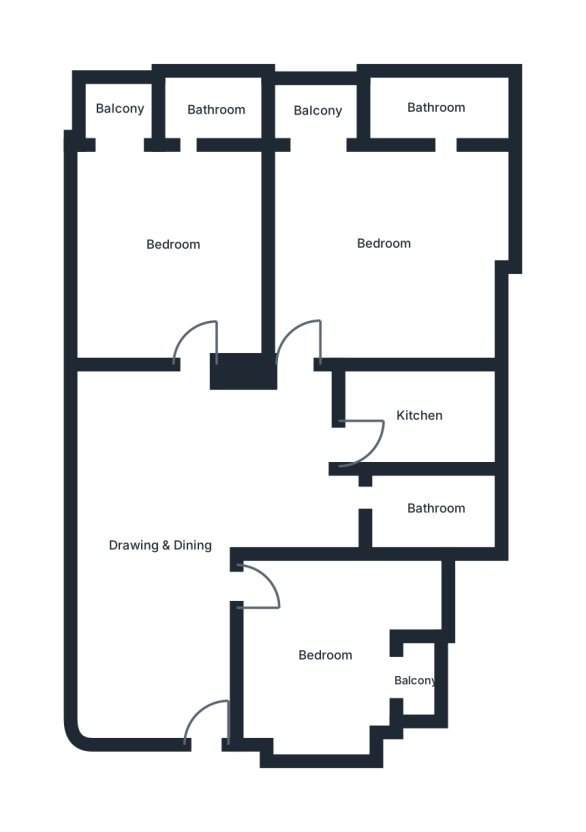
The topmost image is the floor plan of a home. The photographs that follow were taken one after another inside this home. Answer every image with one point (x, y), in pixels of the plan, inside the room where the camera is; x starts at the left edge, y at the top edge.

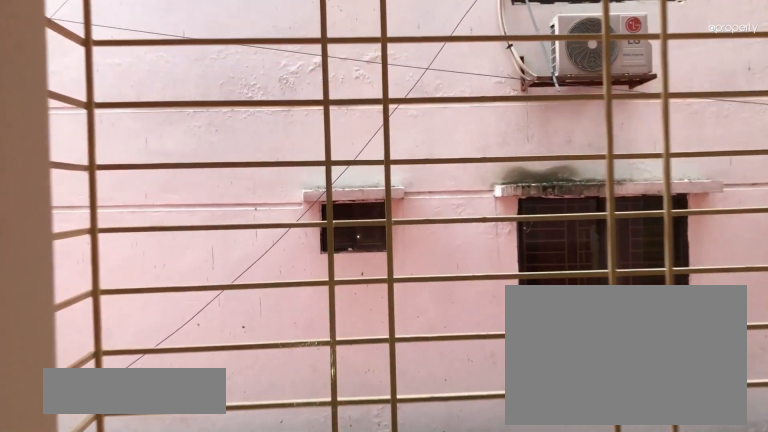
(419, 683)
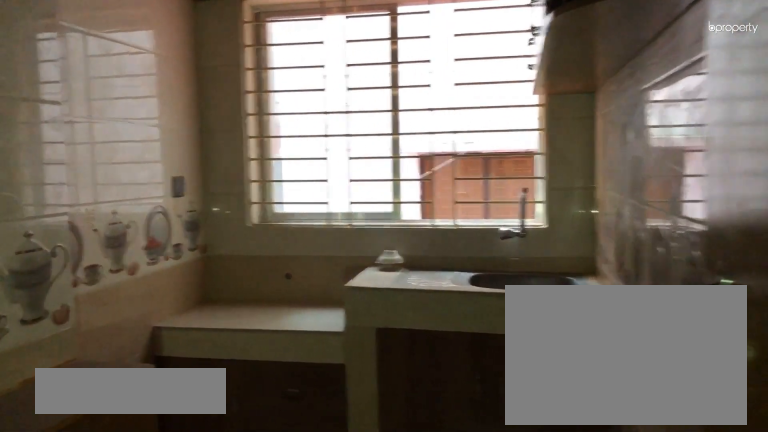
(420, 416)
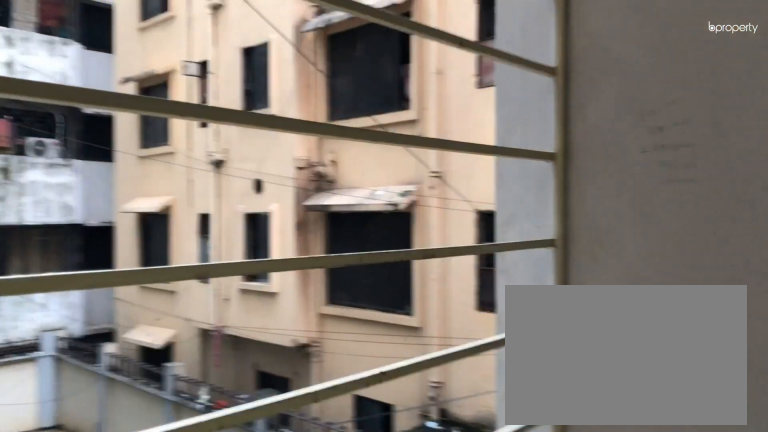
(320, 109)
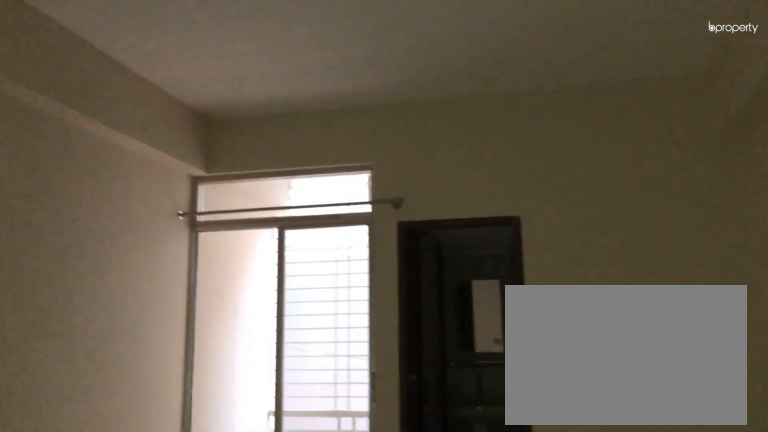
(178, 244)
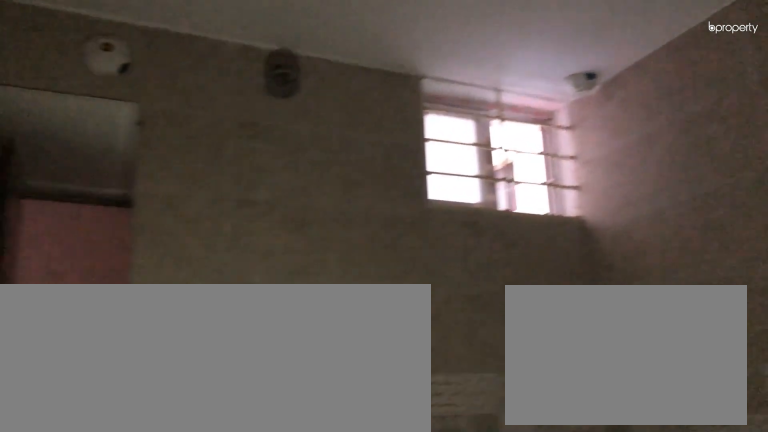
(223, 113)
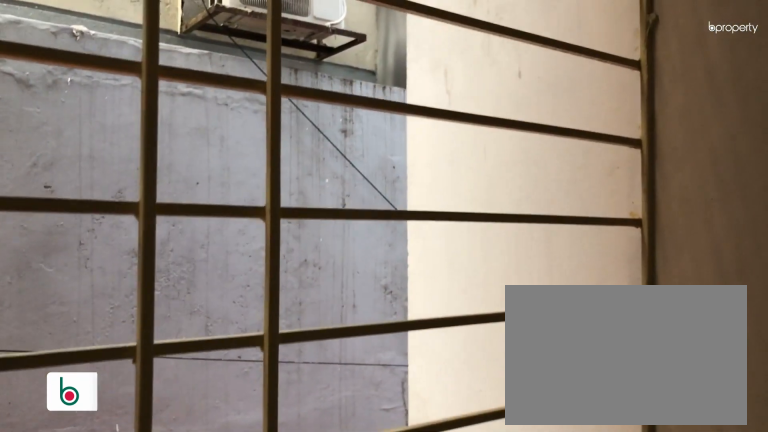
(122, 110)
